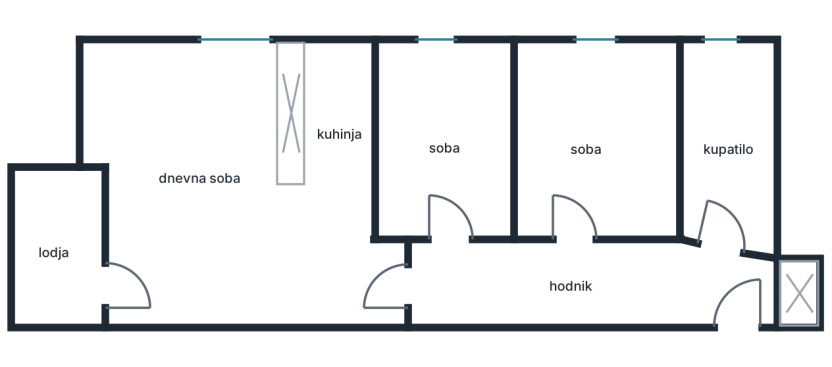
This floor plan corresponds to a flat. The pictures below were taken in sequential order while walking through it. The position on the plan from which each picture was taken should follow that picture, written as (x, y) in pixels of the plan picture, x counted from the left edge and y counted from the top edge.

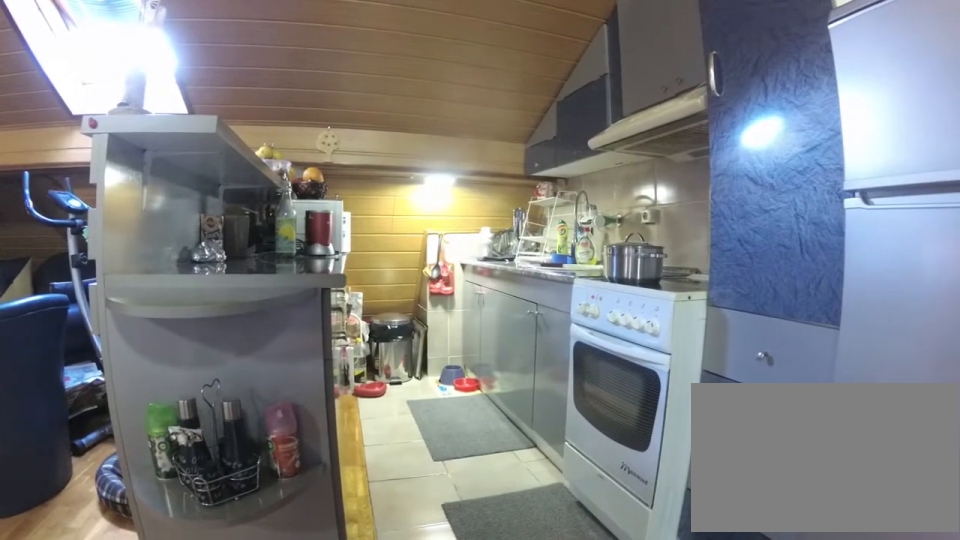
(350, 273)
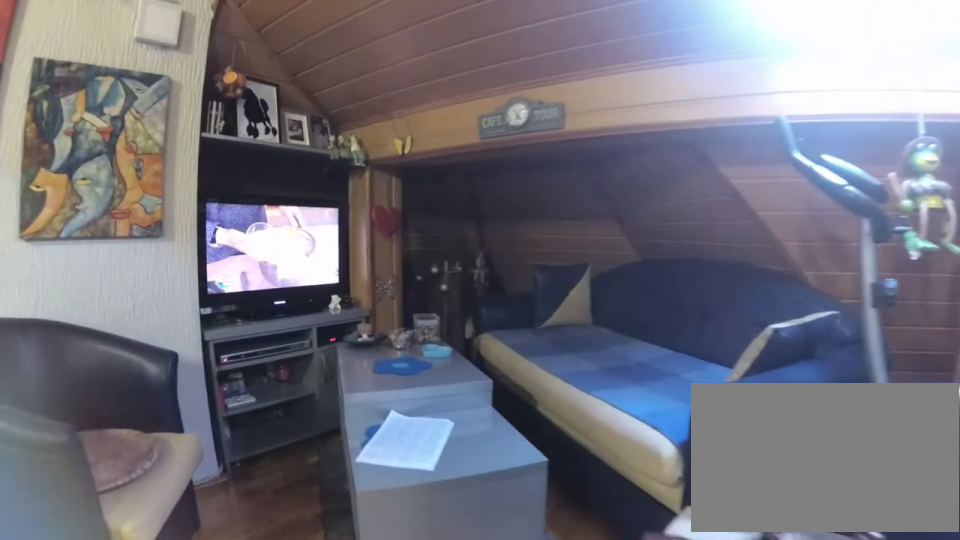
(257, 204)
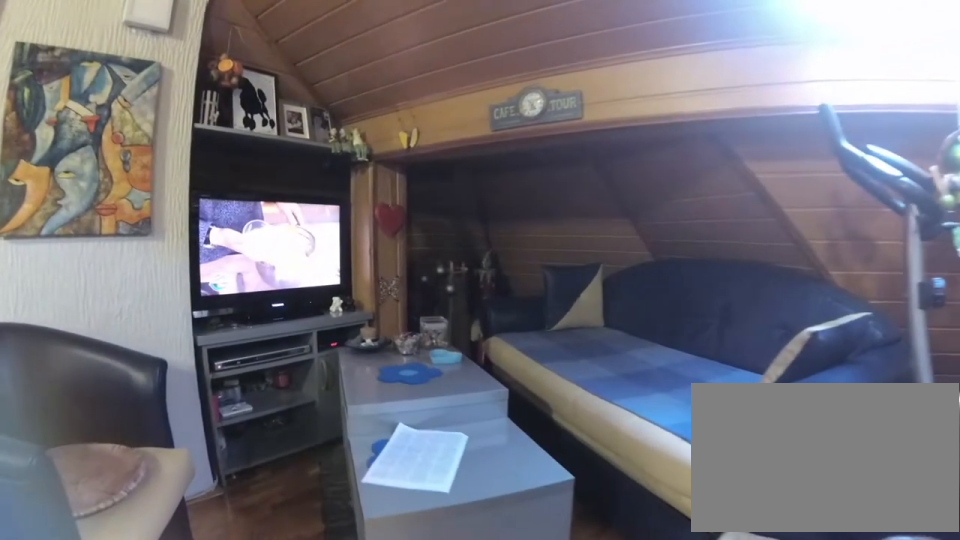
(245, 195)
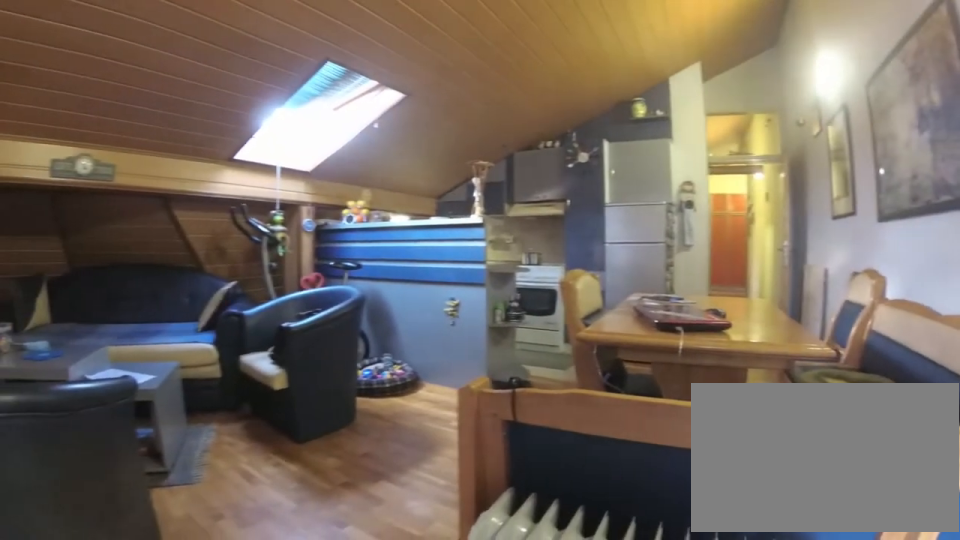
(125, 249)
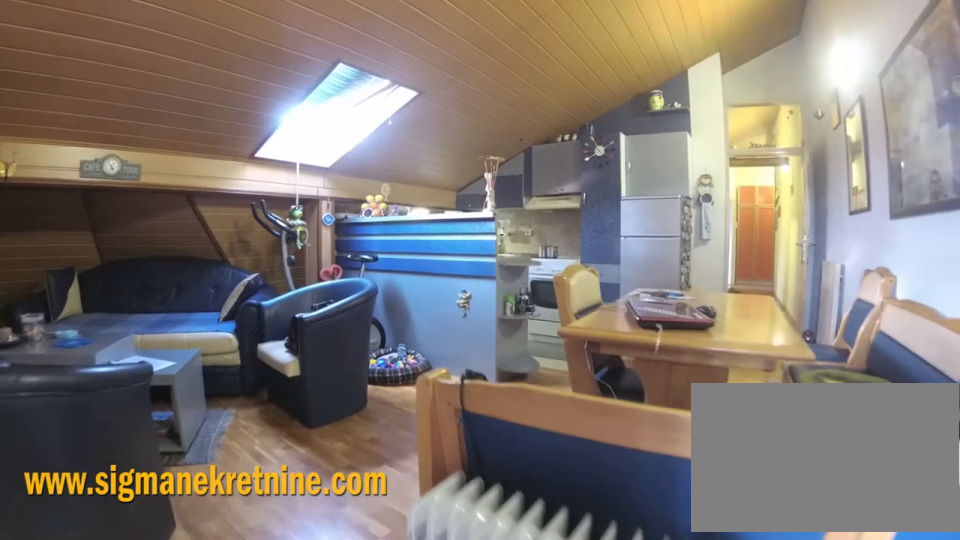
(136, 287)
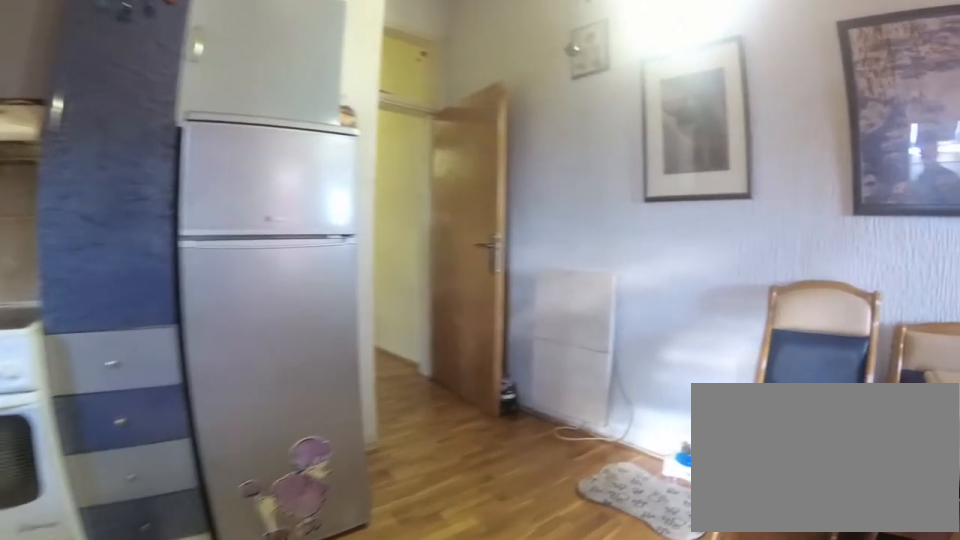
(237, 247)
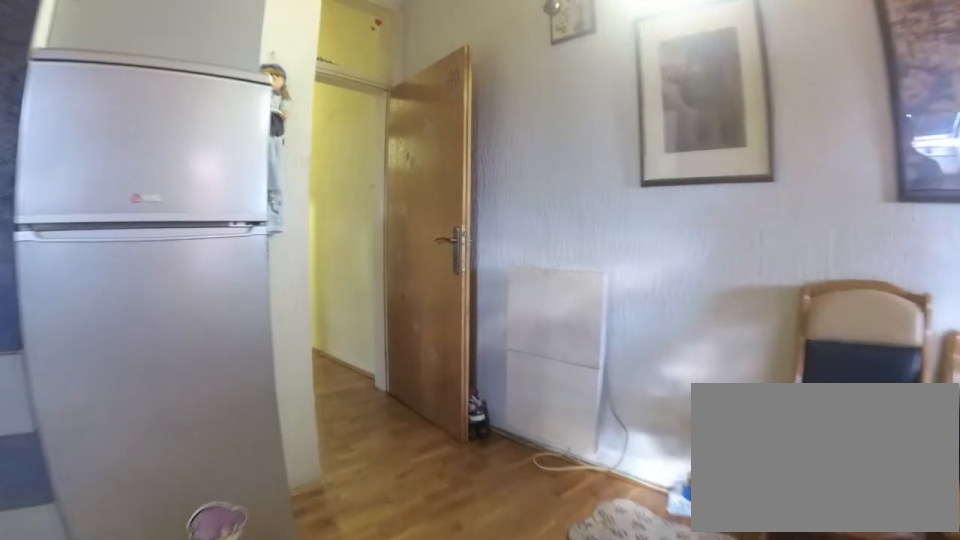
(256, 255)
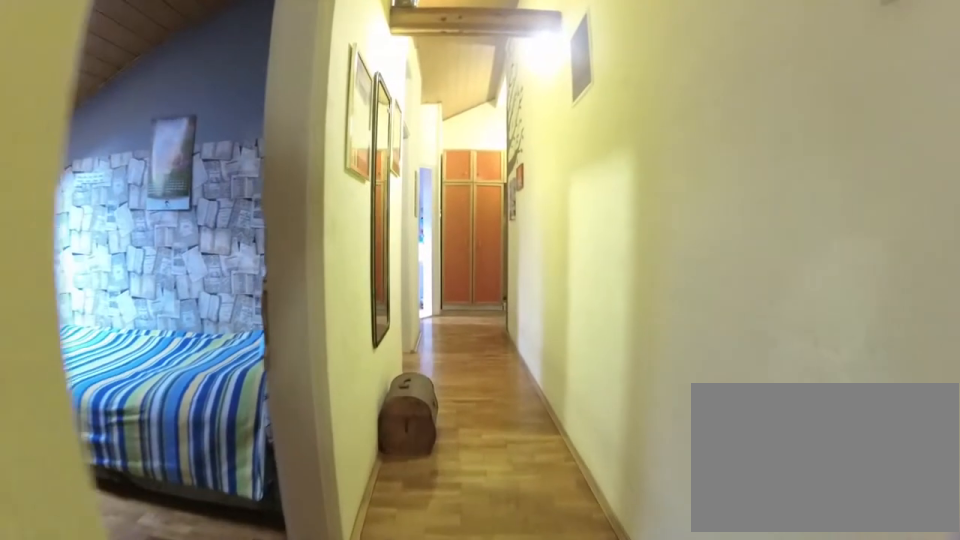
(379, 283)
